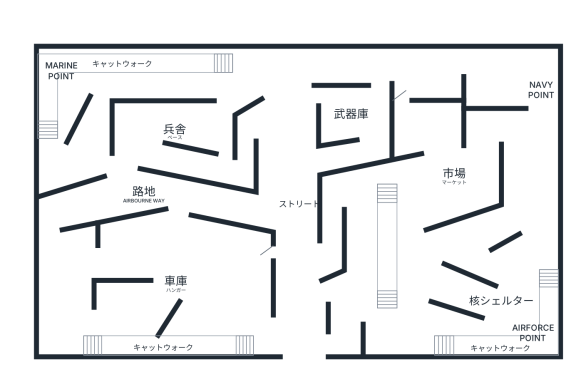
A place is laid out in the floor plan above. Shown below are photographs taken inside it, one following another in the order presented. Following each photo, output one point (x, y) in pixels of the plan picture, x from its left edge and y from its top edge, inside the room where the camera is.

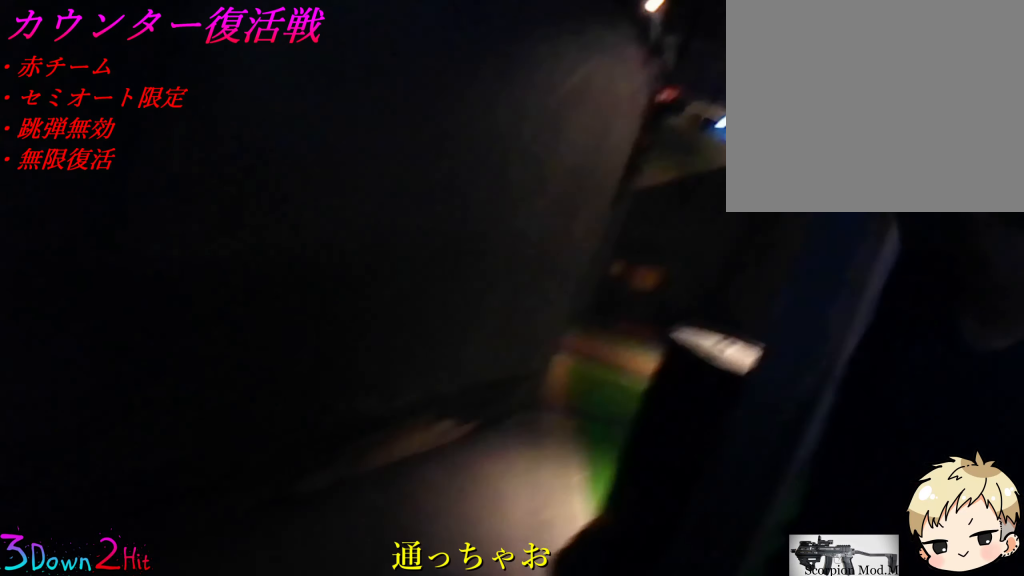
(161, 190)
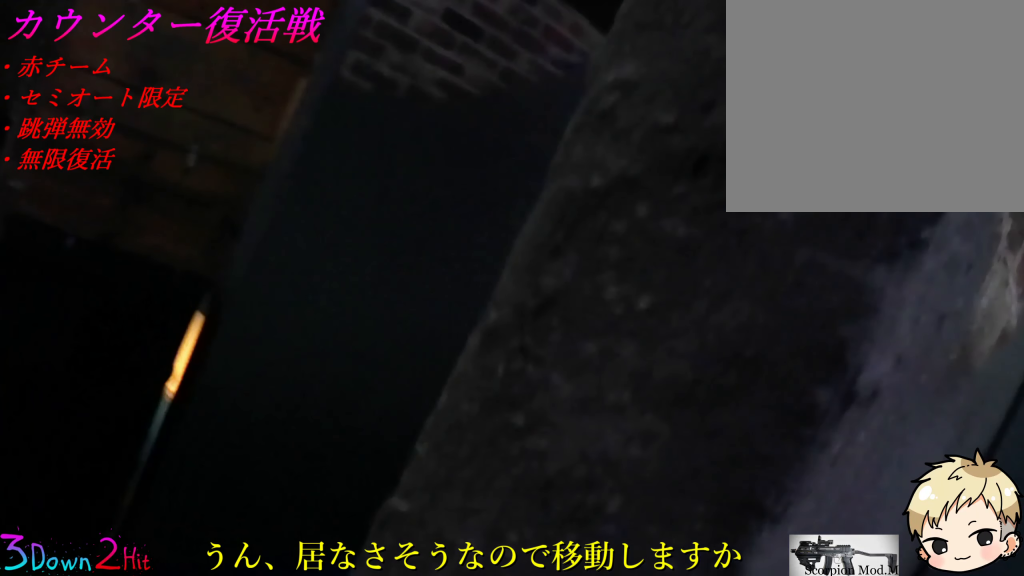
(126, 160)
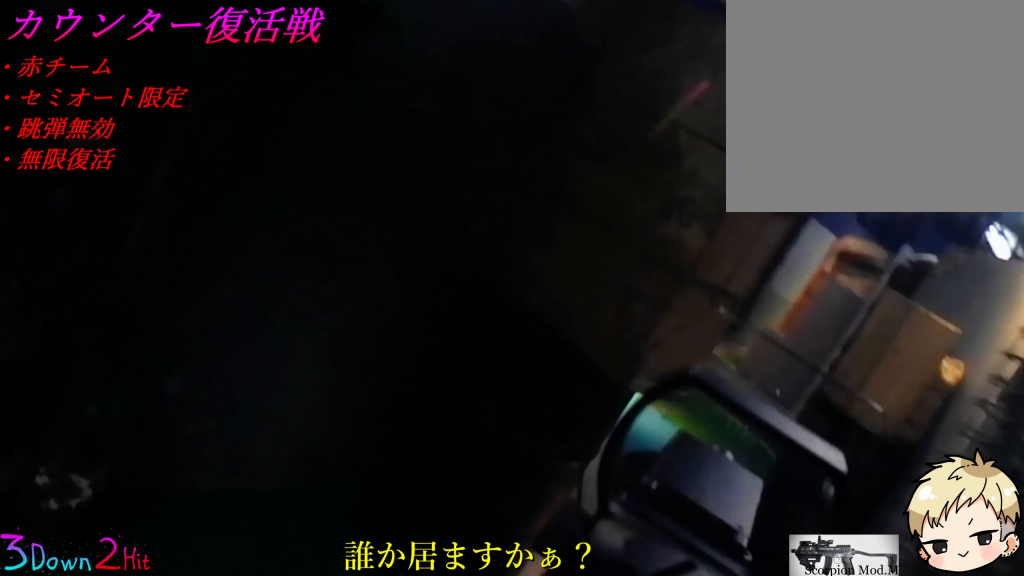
(152, 130)
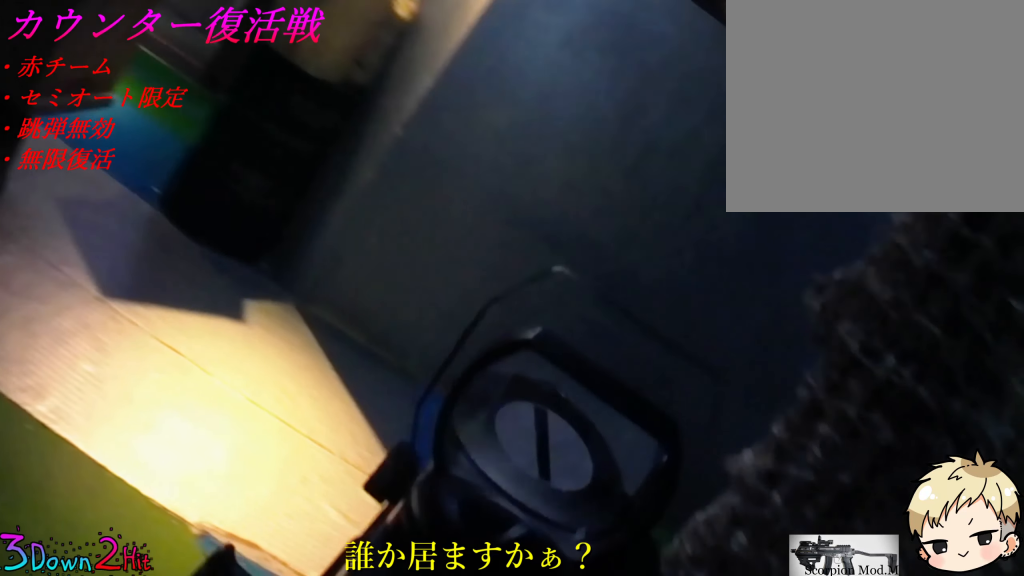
(152, 130)
